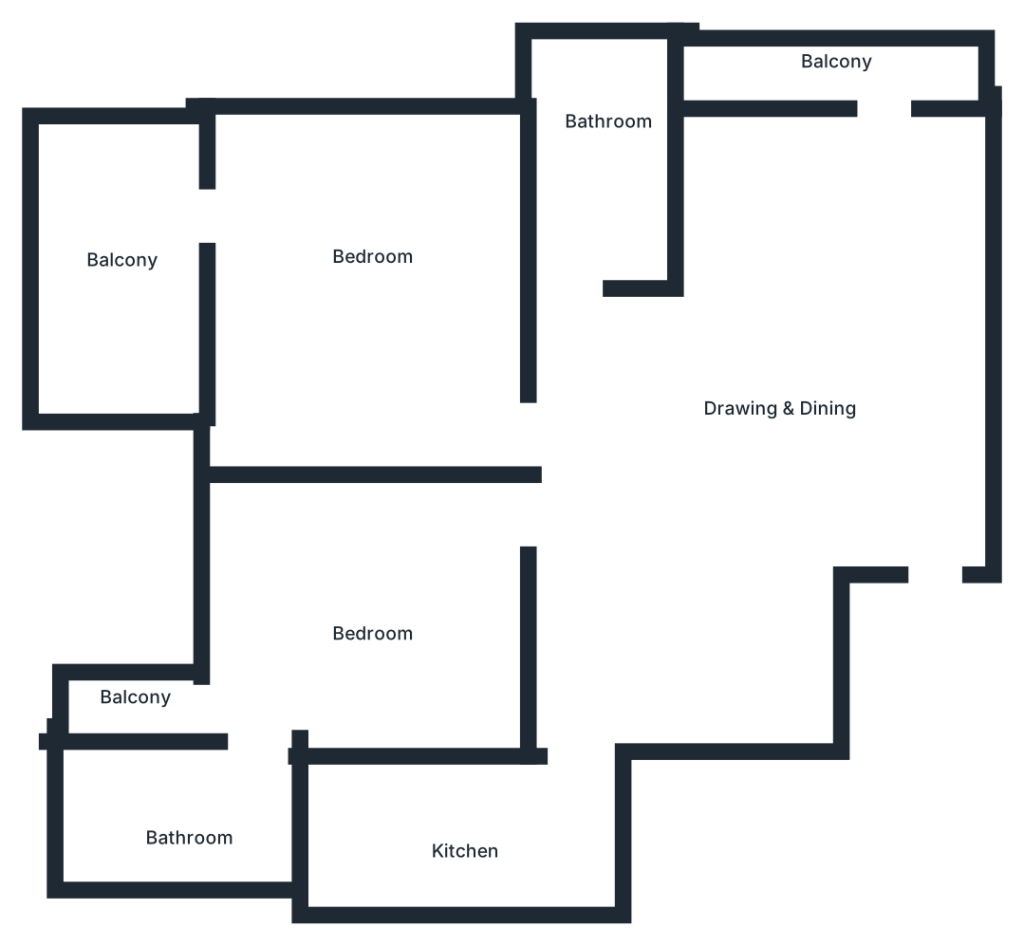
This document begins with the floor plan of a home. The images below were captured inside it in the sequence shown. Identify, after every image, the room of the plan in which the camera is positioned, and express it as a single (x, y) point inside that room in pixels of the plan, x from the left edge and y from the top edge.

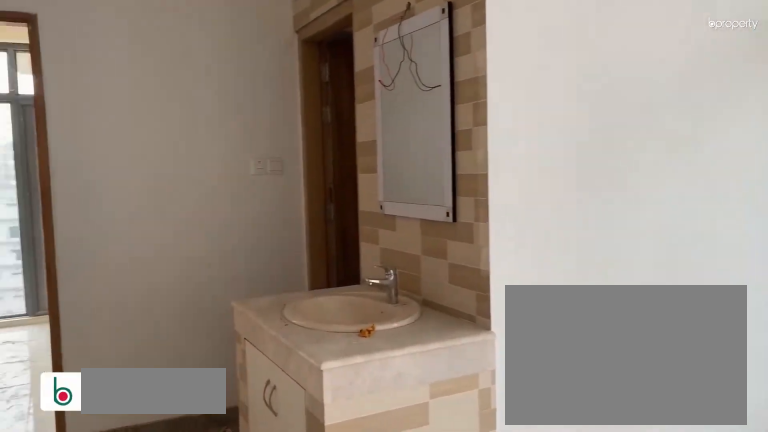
(786, 405)
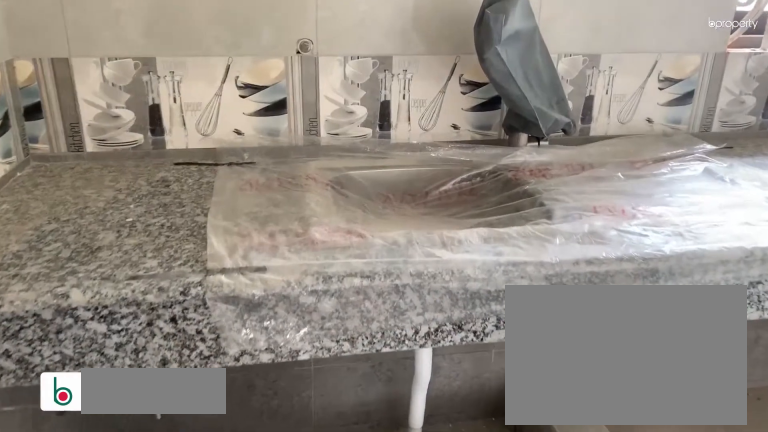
(485, 826)
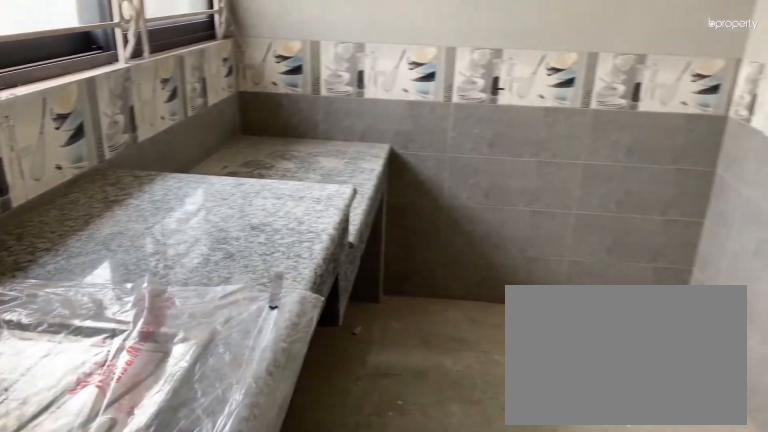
(485, 826)
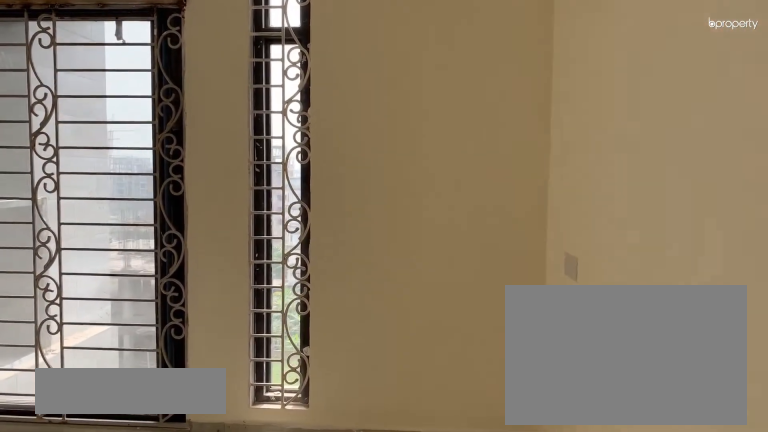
(377, 598)
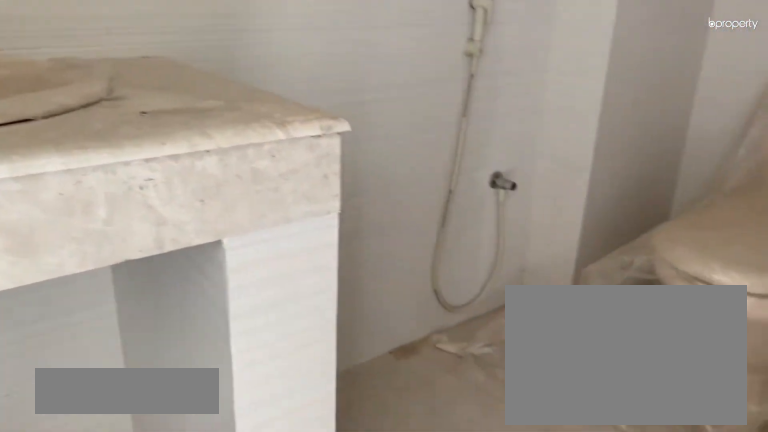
(184, 818)
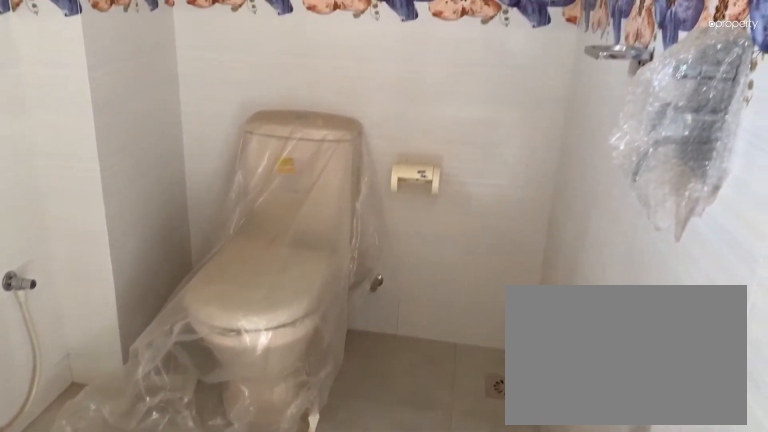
(184, 818)
